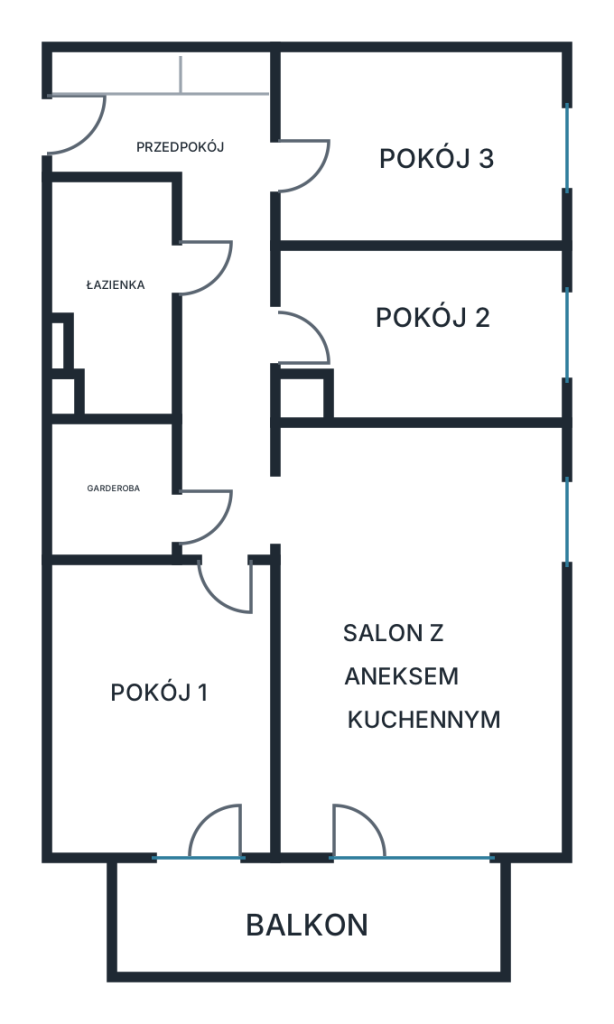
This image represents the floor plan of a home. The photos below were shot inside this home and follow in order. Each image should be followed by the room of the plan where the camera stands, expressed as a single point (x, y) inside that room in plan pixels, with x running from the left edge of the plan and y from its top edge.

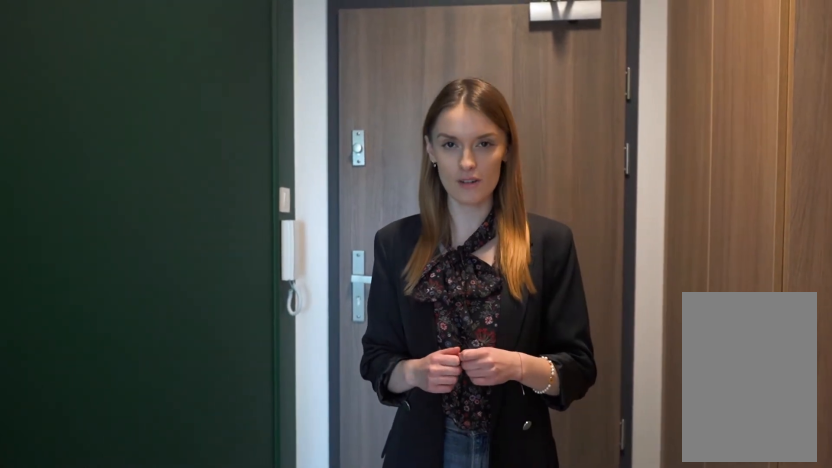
(202, 252)
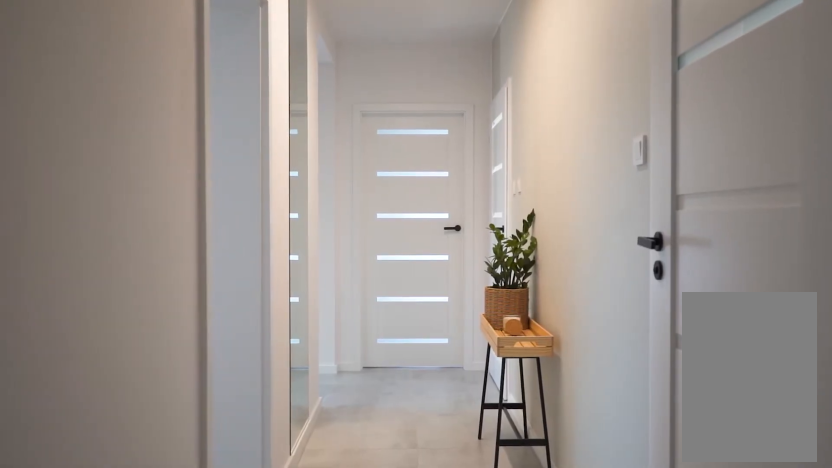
(202, 250)
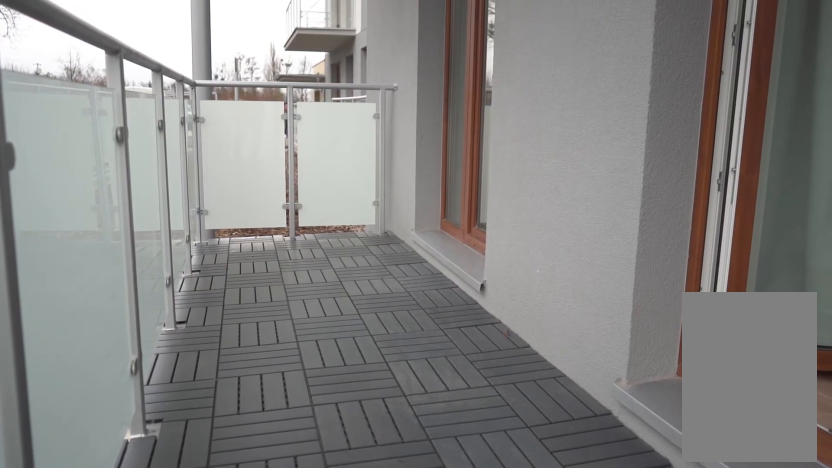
(309, 916)
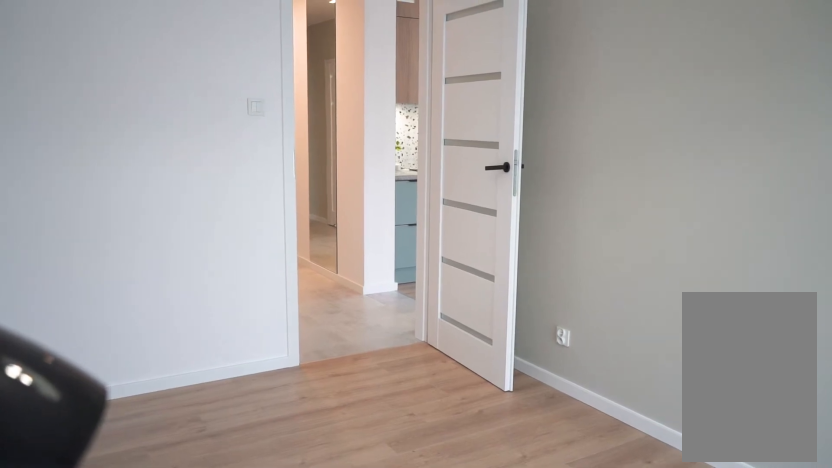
(158, 708)
